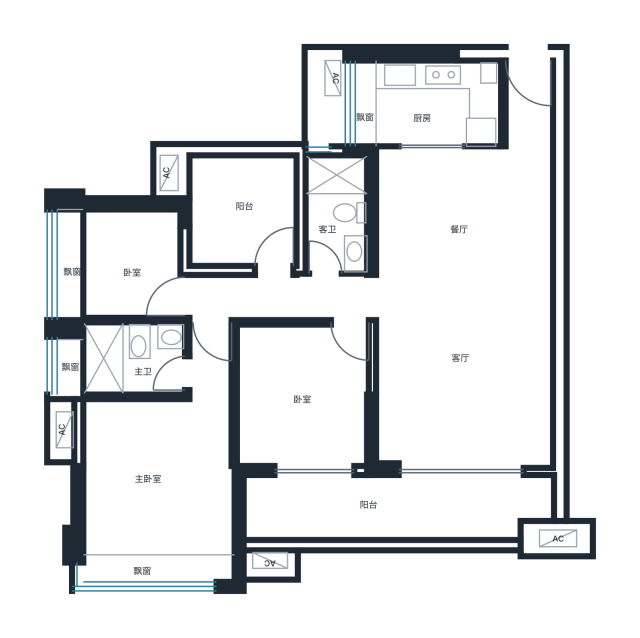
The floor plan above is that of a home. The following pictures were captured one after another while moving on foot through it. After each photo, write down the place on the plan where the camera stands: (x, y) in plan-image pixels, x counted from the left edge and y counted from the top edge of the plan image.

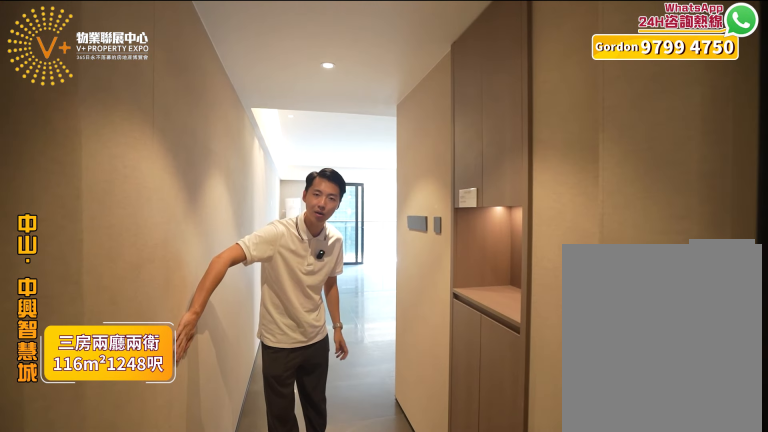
(516, 94)
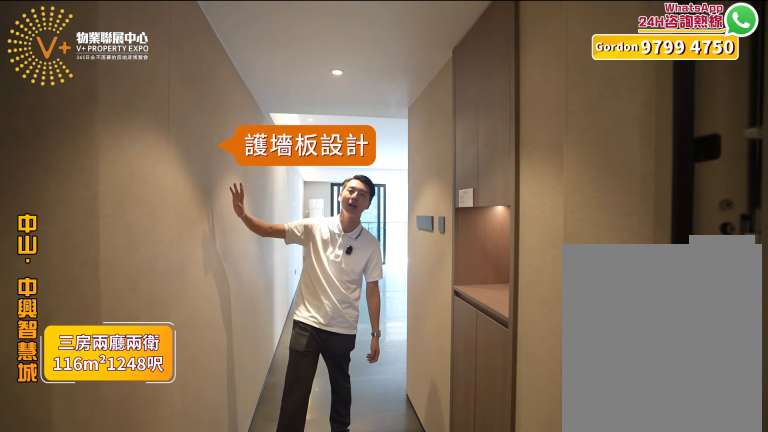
(517, 89)
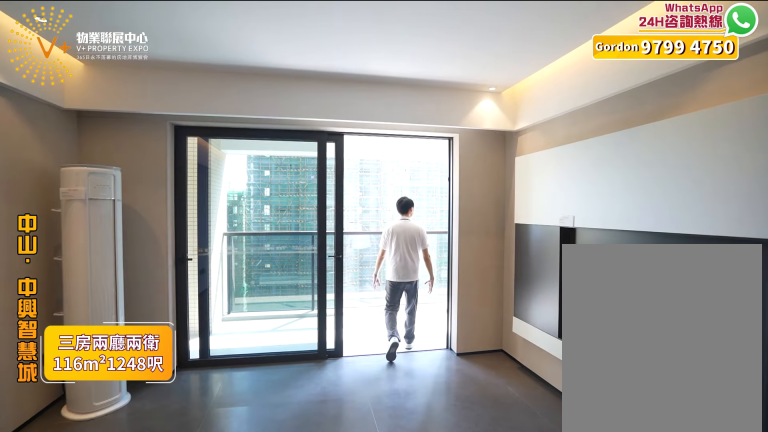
(507, 323)
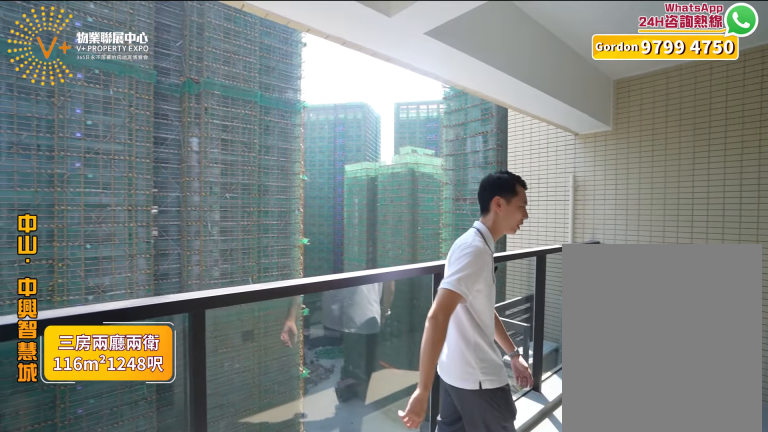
(450, 494)
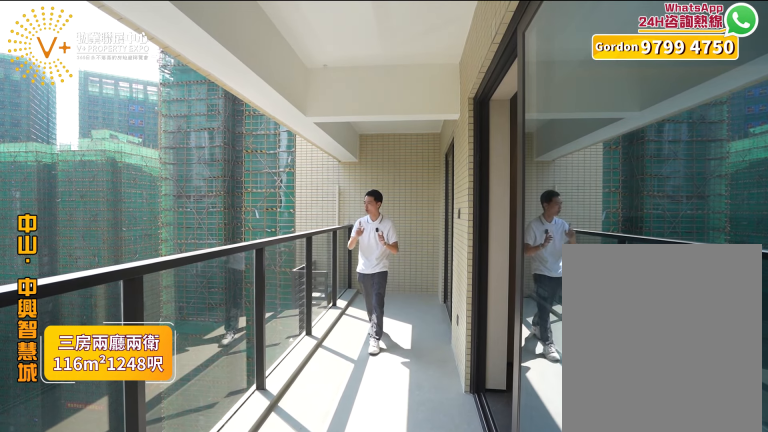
(452, 483)
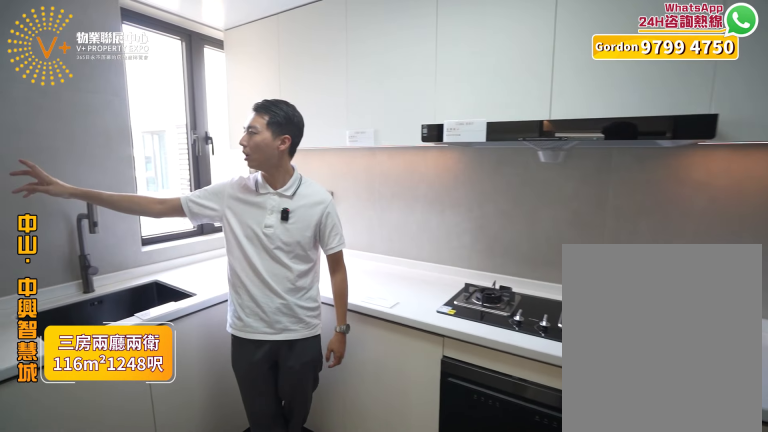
(431, 102)
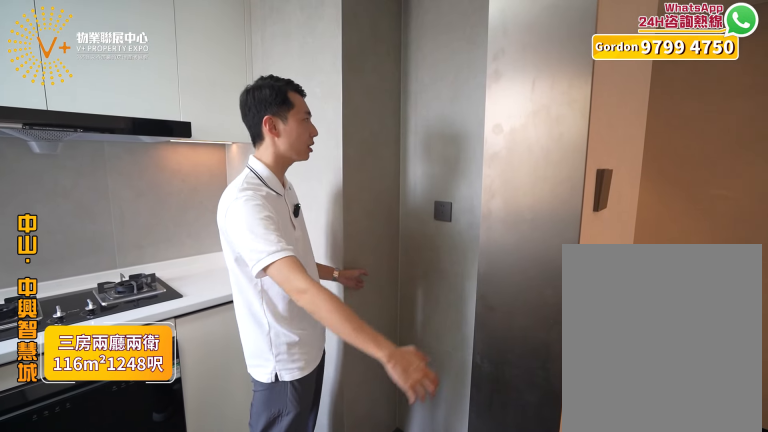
(434, 107)
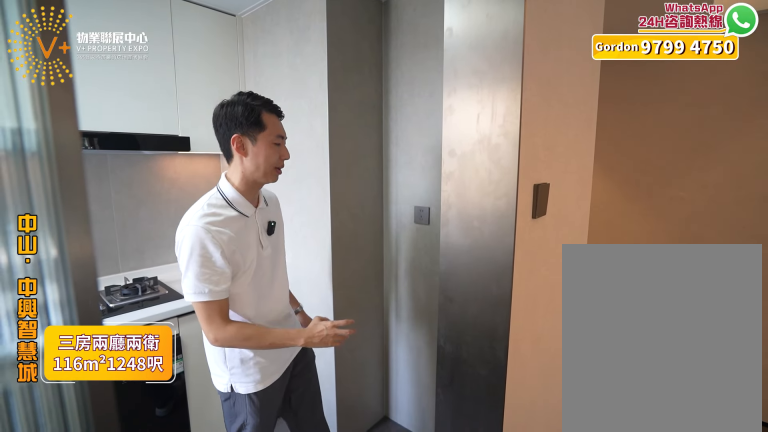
(430, 103)
